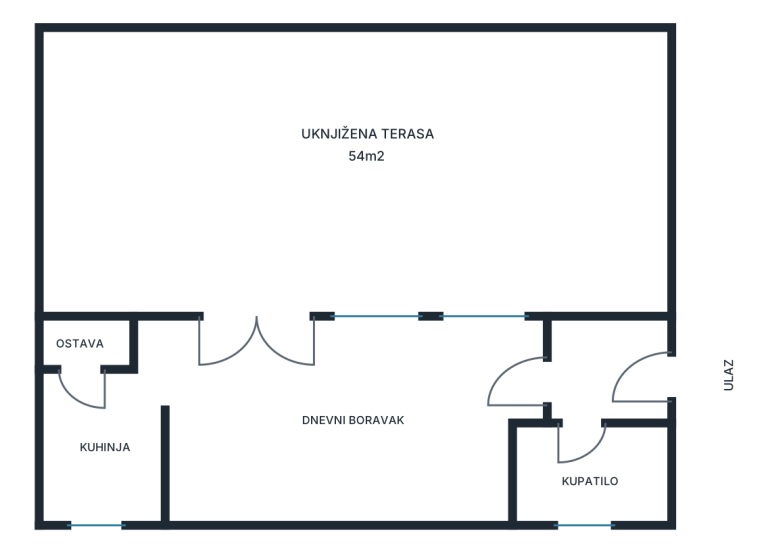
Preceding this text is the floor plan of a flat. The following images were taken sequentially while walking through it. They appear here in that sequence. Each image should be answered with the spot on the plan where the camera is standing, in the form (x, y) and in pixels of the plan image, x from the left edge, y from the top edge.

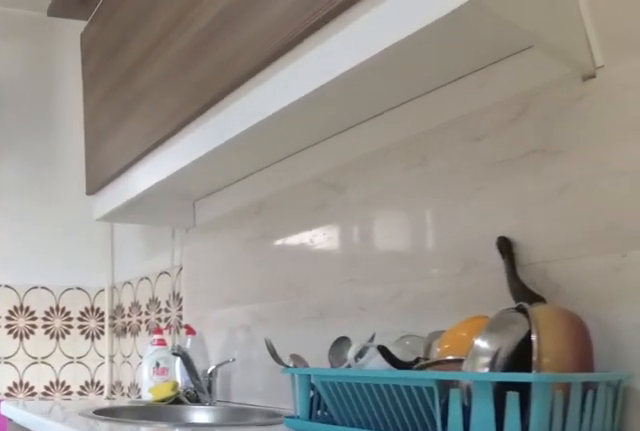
(107, 358)
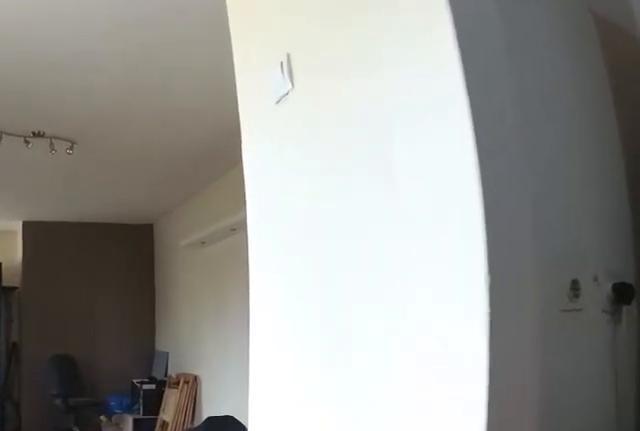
(102, 377)
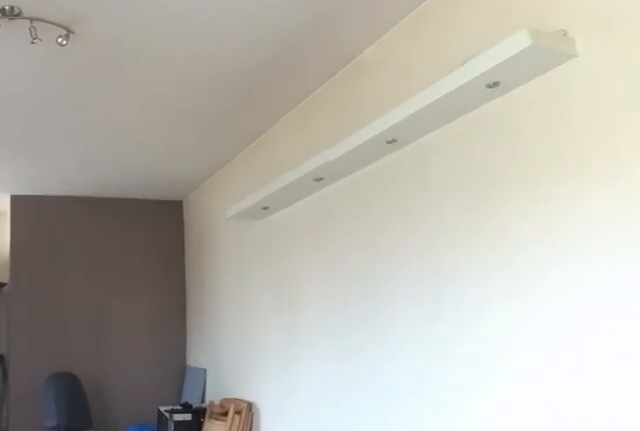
(213, 377)
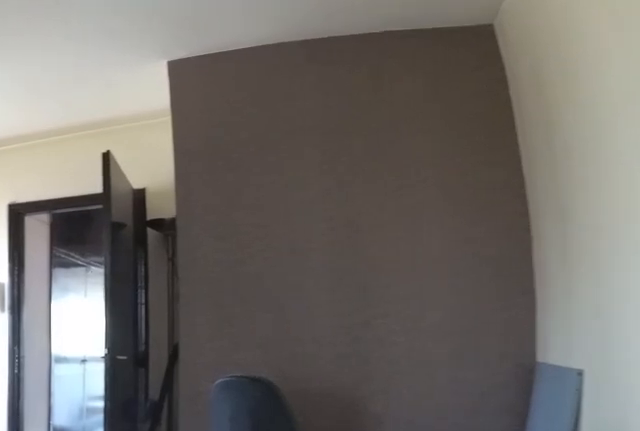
(310, 420)
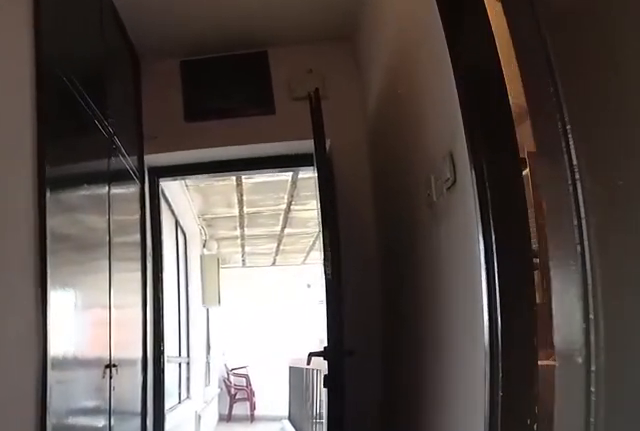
(462, 390)
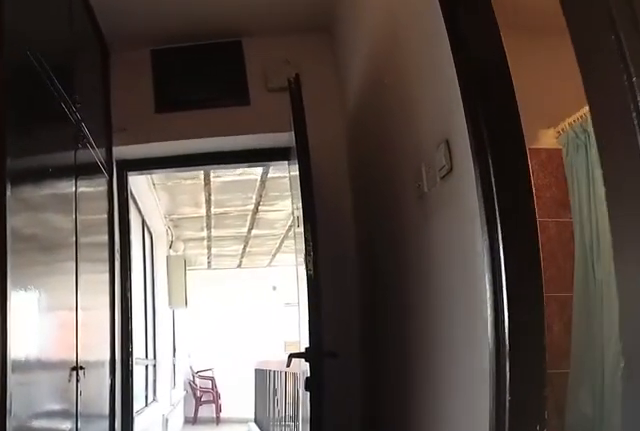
(473, 389)
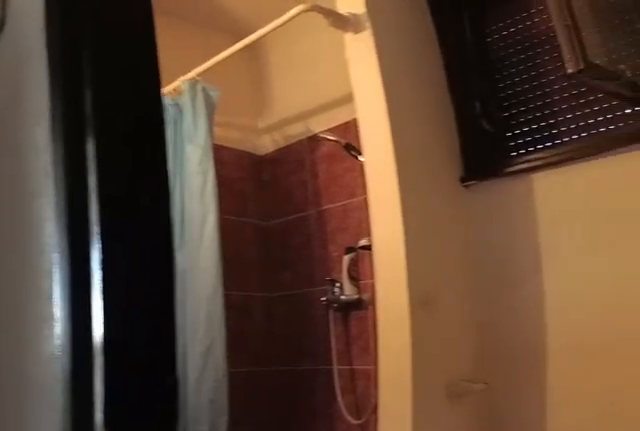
(527, 393)
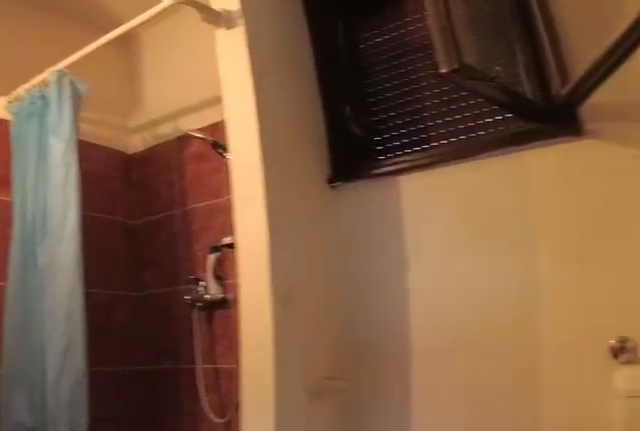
(530, 395)
